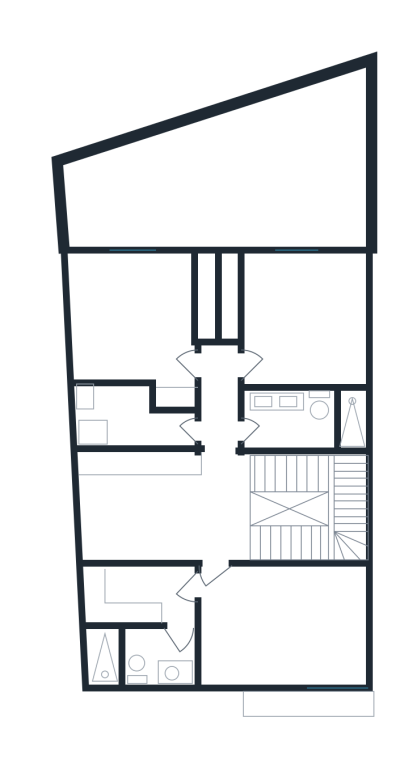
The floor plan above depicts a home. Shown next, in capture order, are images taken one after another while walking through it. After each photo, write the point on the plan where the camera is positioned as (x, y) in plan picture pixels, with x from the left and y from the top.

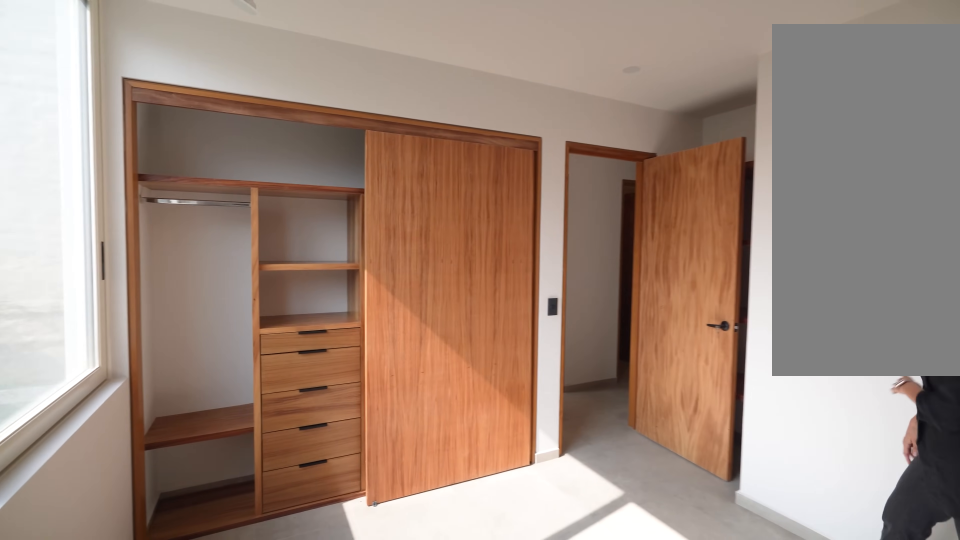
(105, 321)
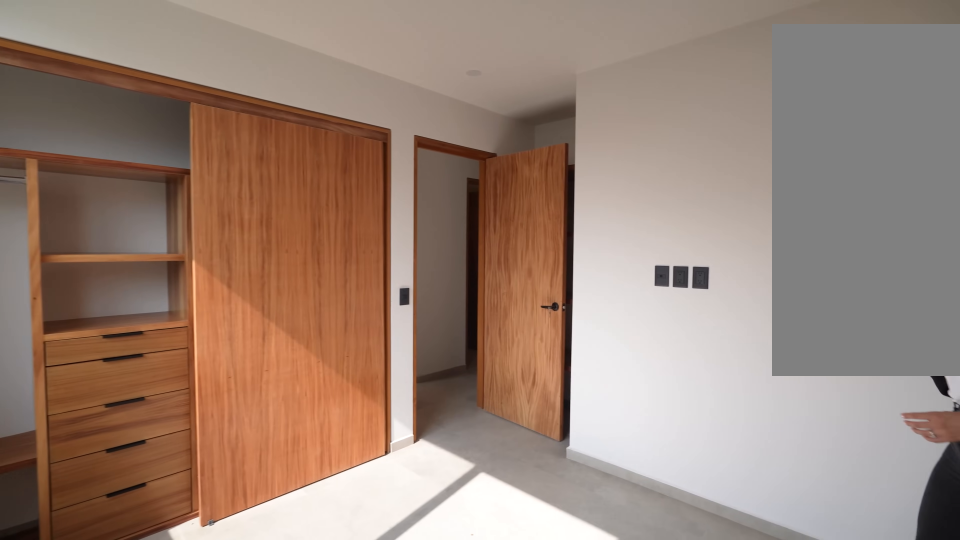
(102, 314)
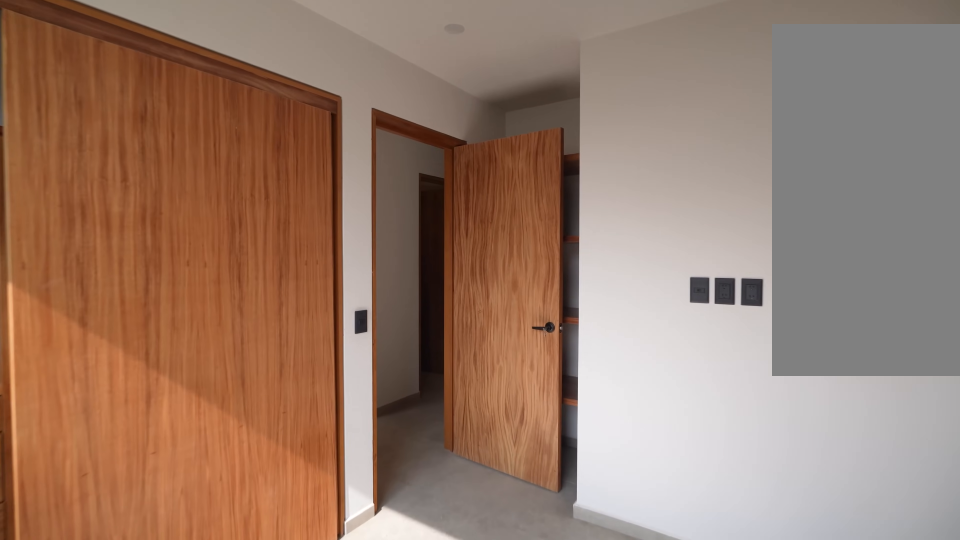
(102, 314)
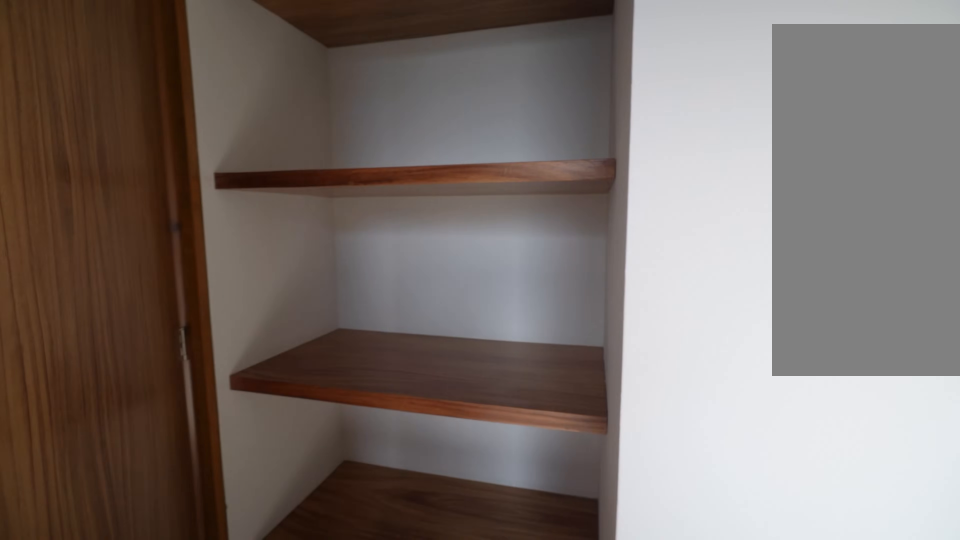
(165, 373)
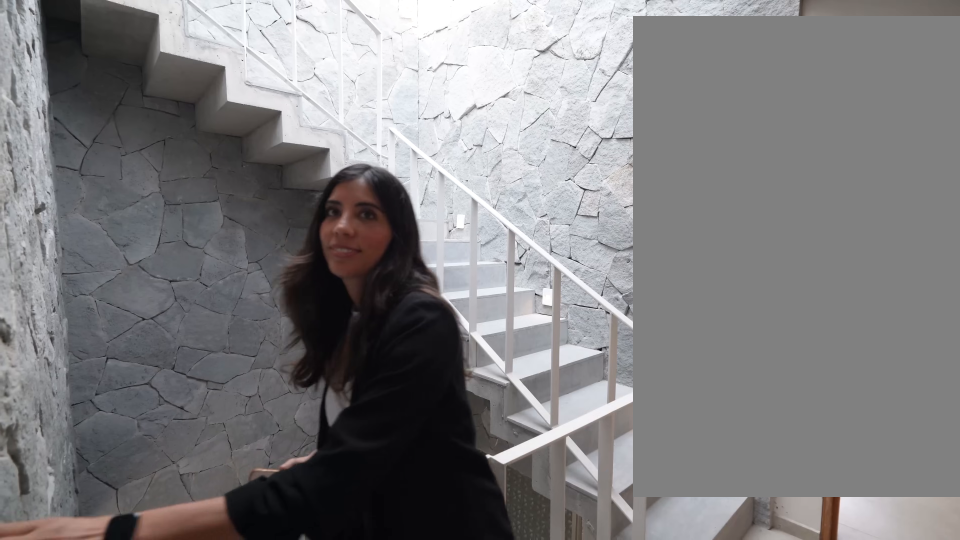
(211, 435)
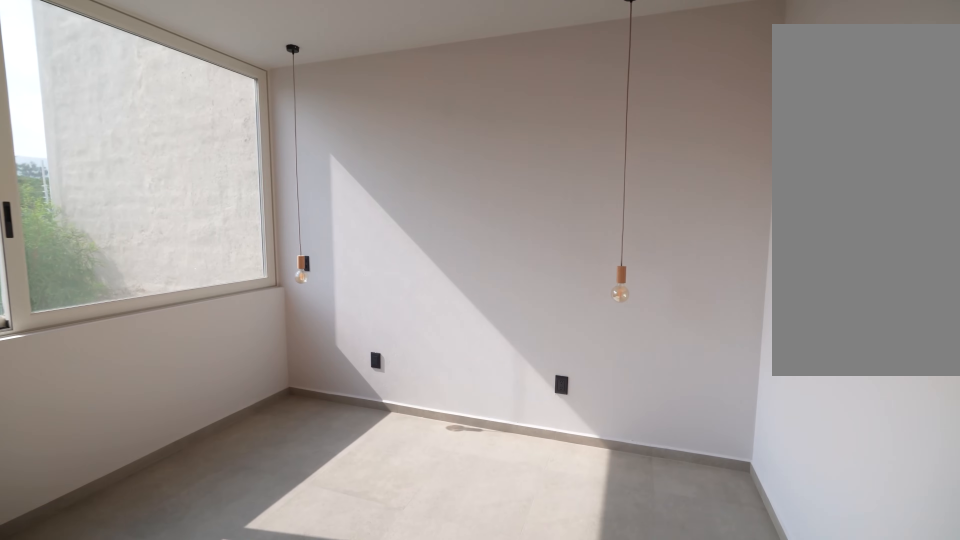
(225, 387)
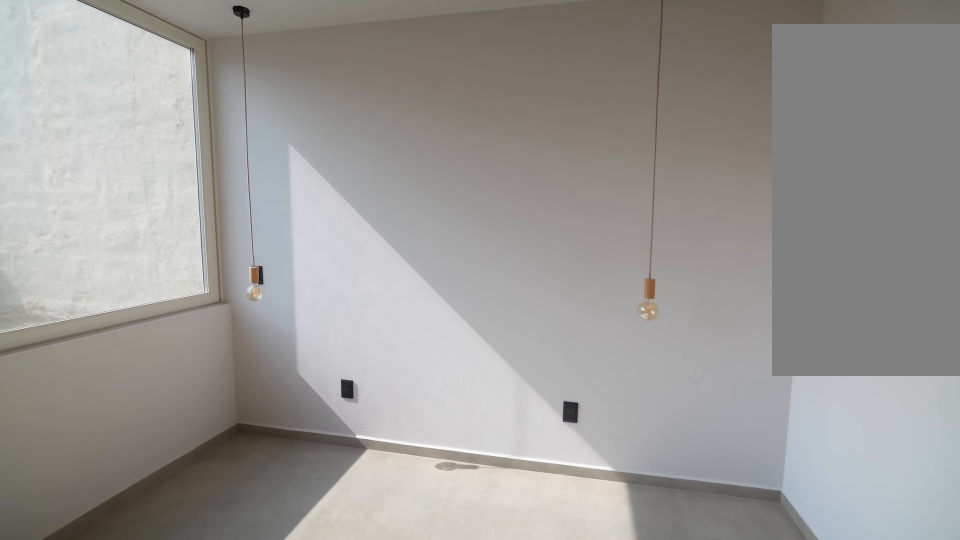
(239, 370)
